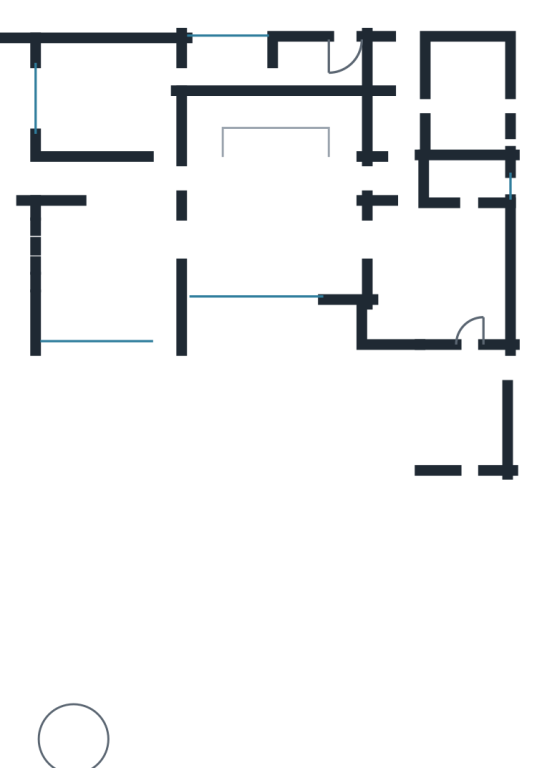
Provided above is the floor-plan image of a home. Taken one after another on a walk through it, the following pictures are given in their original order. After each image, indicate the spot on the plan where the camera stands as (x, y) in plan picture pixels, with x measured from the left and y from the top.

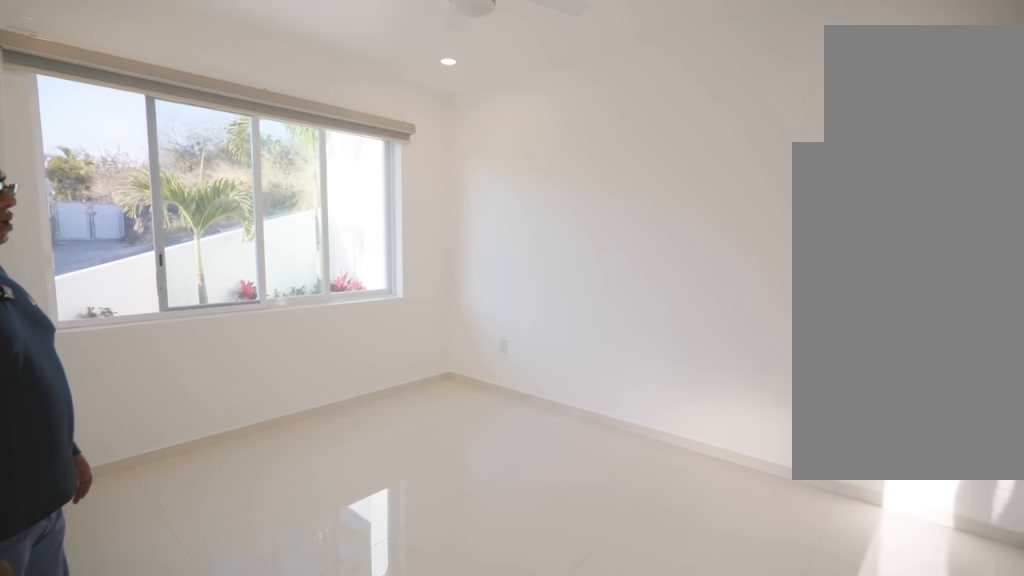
(161, 127)
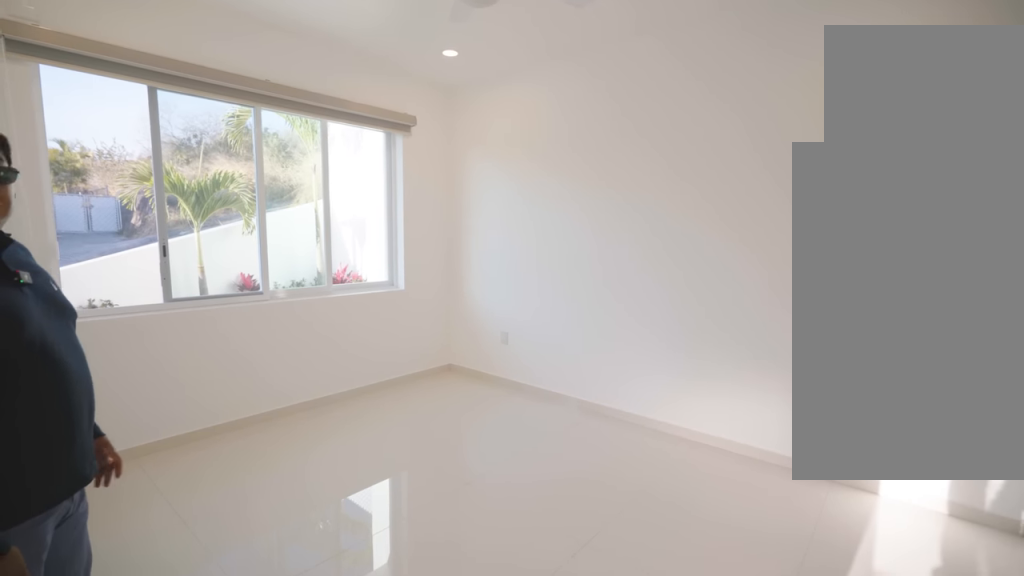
(161, 127)
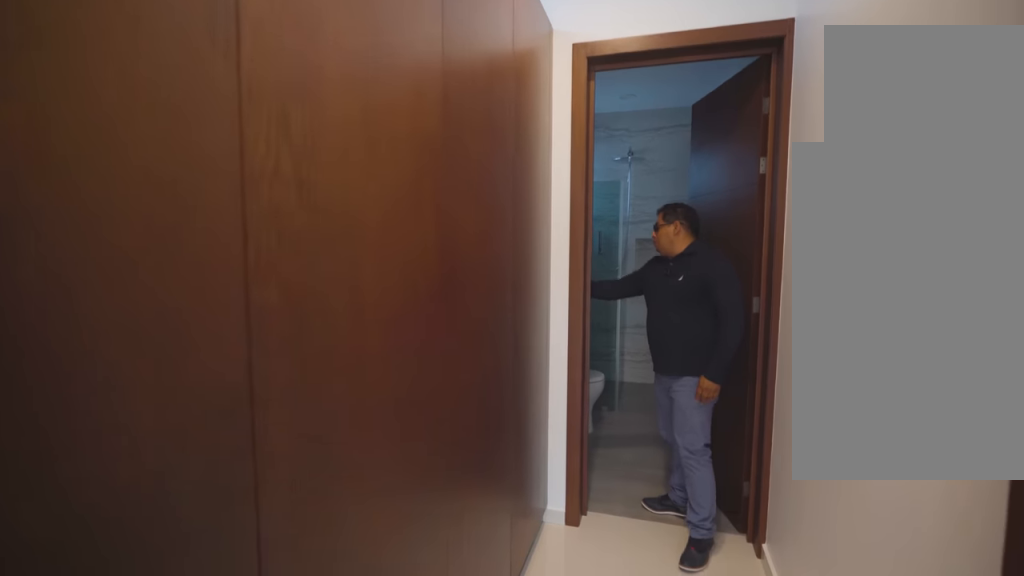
(208, 71)
